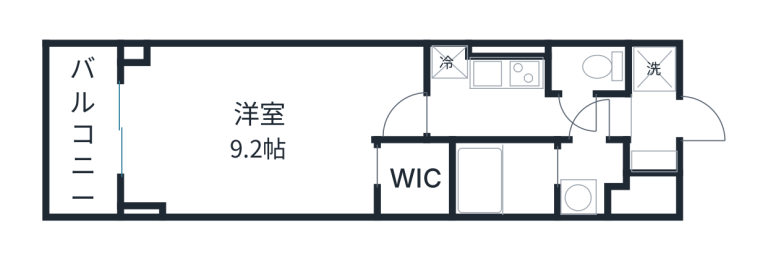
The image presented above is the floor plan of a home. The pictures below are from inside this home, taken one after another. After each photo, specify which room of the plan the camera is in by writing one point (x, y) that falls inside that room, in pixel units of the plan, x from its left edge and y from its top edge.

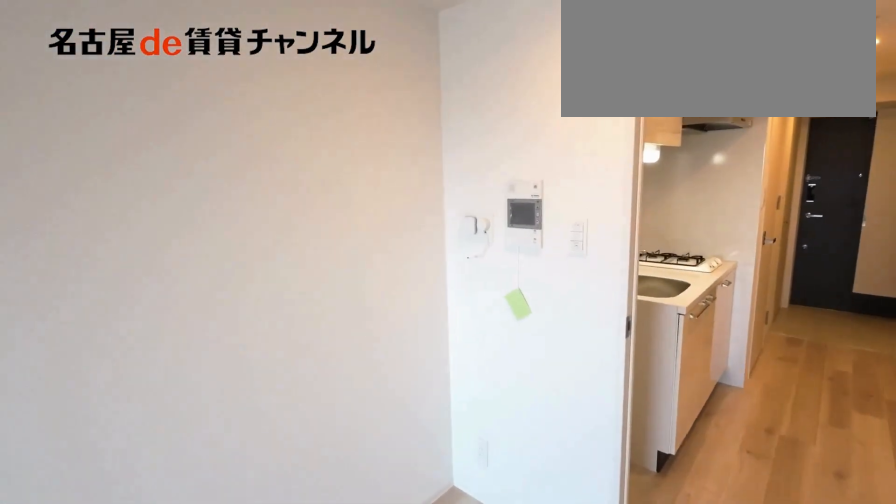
(265, 126)
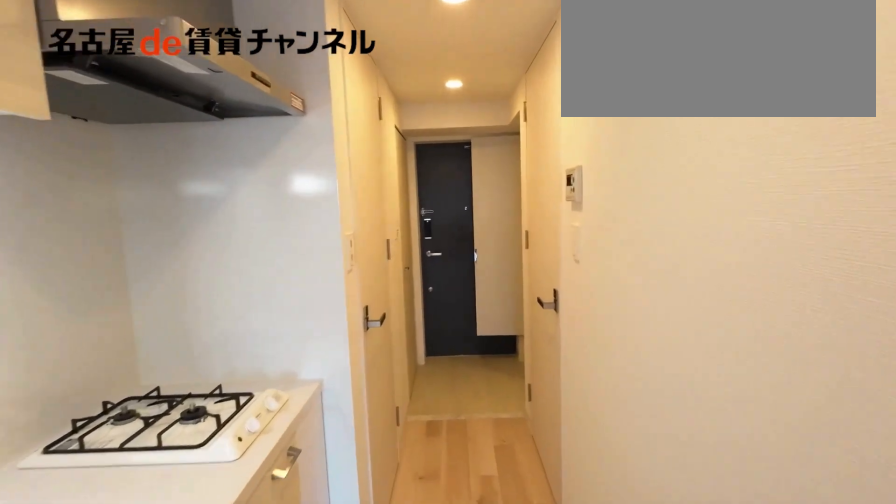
(524, 114)
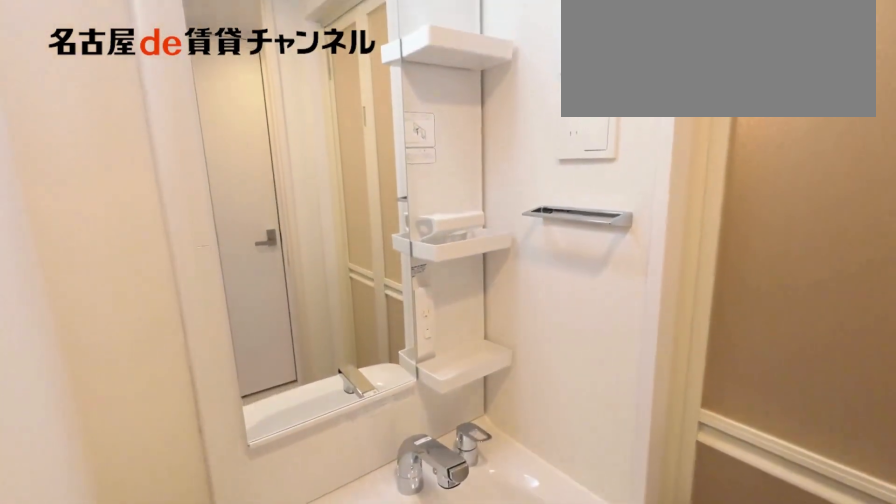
(590, 177)
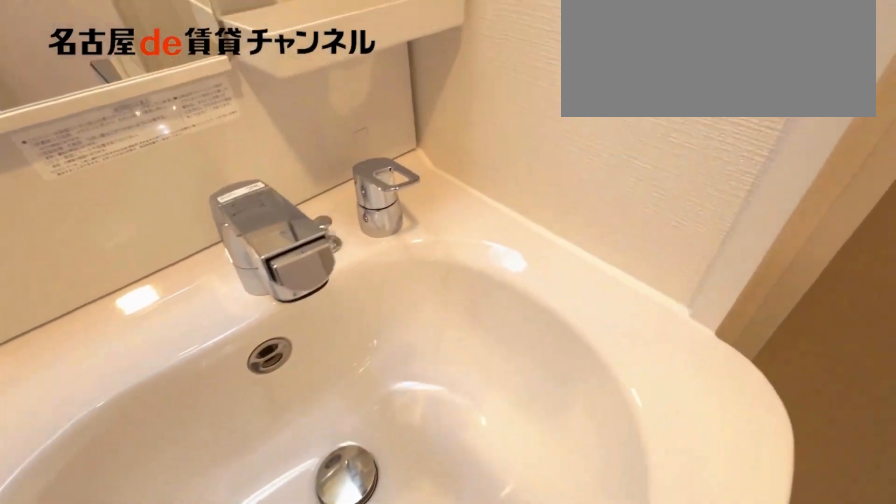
(590, 177)
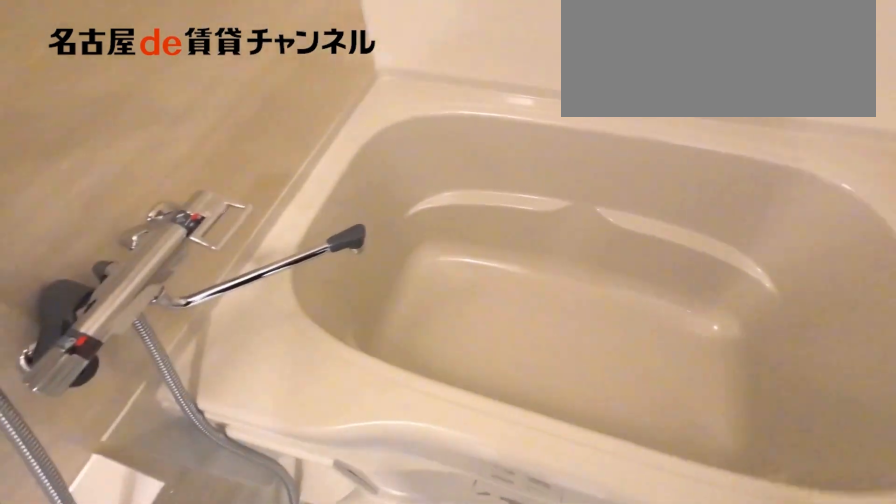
(505, 180)
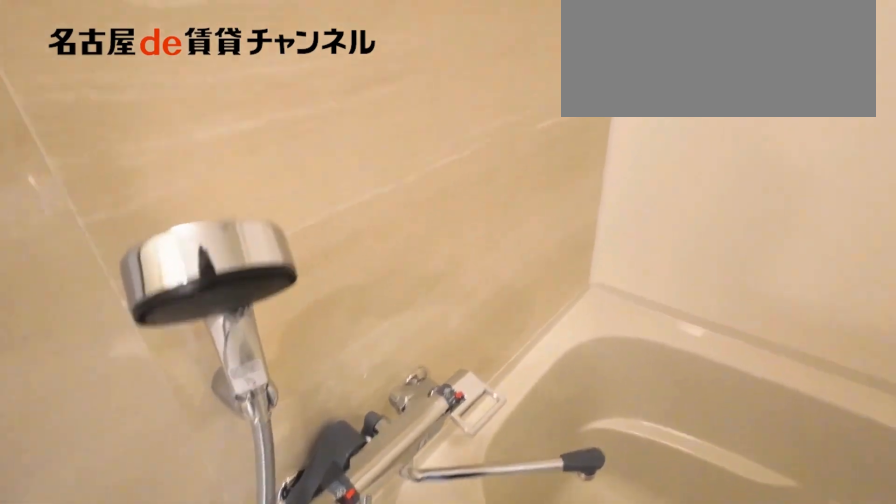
(505, 180)
